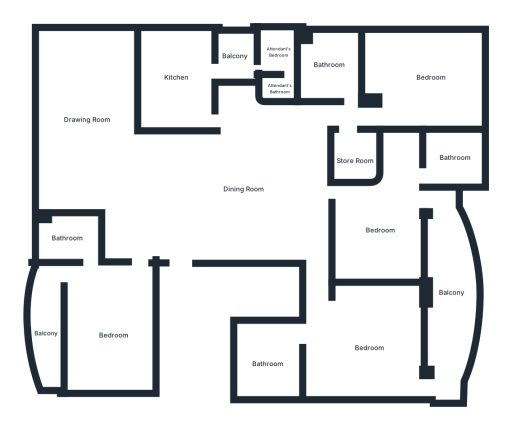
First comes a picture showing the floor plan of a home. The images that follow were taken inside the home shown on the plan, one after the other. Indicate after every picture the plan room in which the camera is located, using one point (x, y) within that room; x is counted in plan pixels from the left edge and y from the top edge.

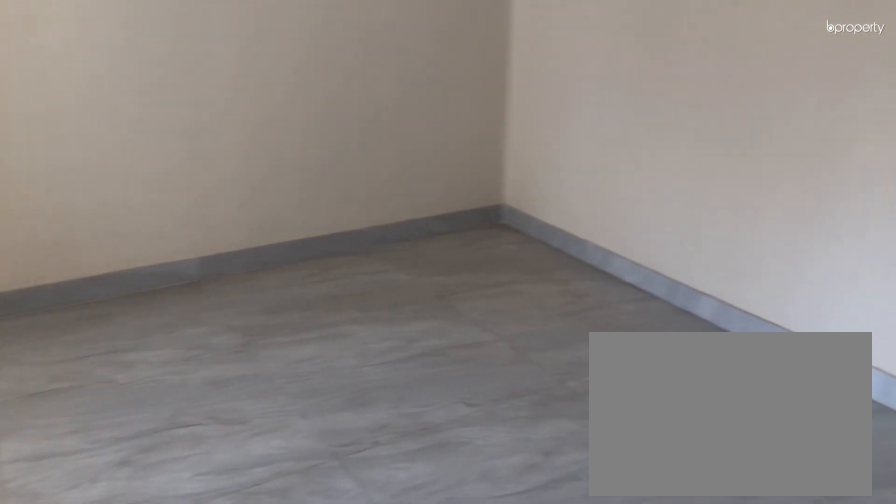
(377, 231)
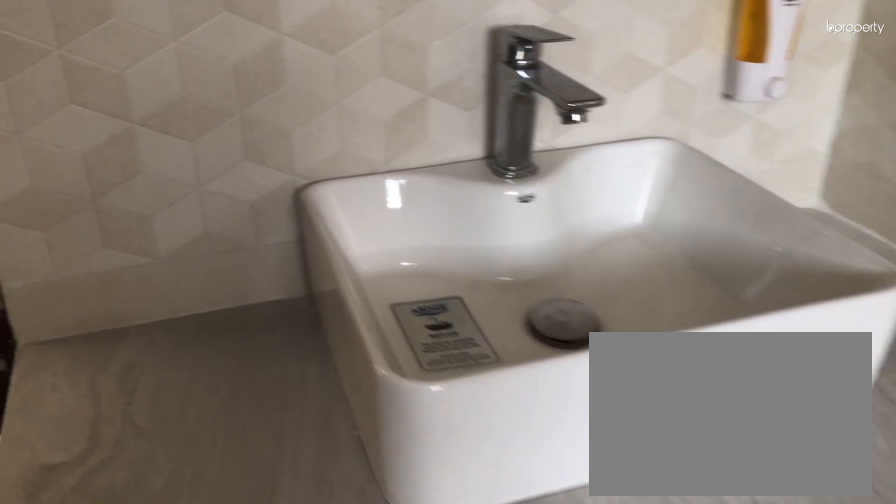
(449, 158)
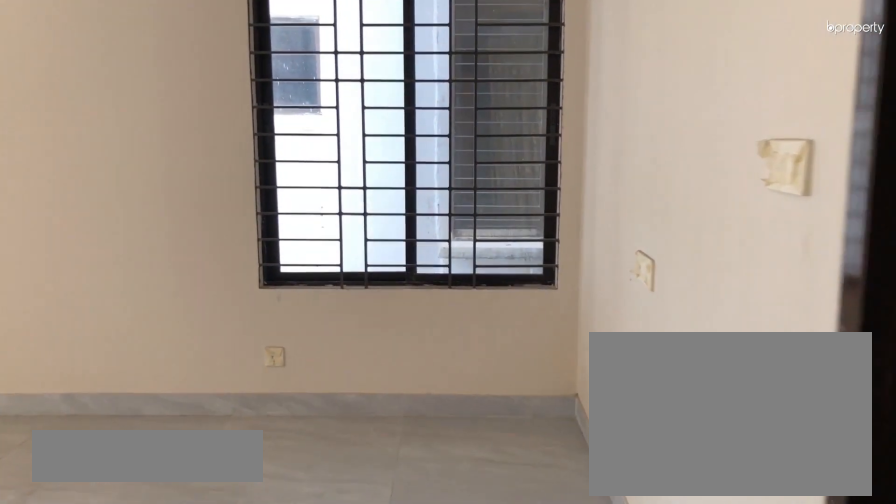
(365, 343)
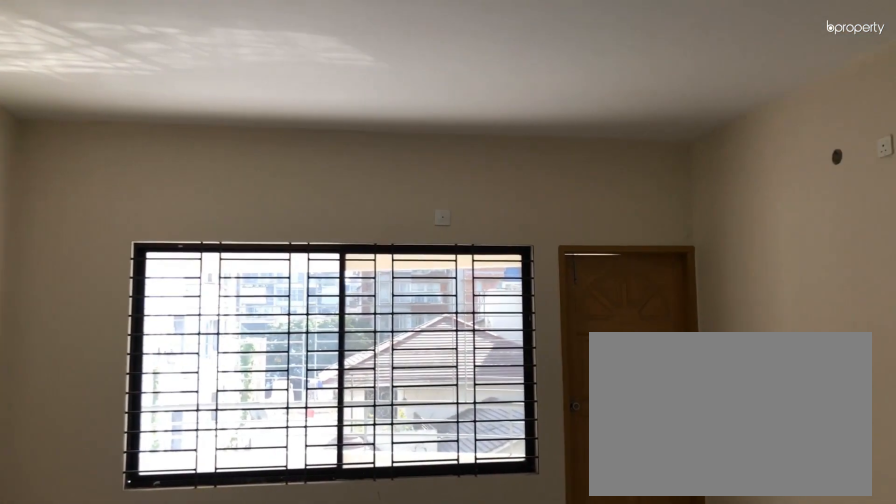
(365, 343)
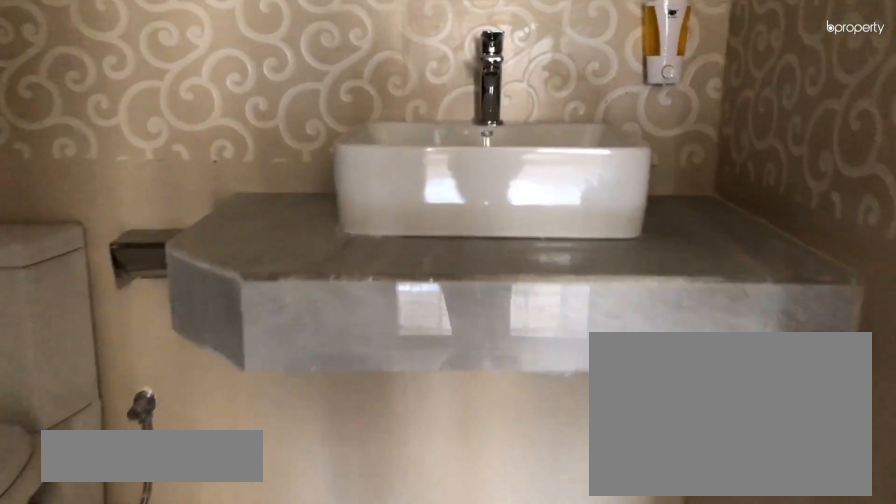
(265, 360)
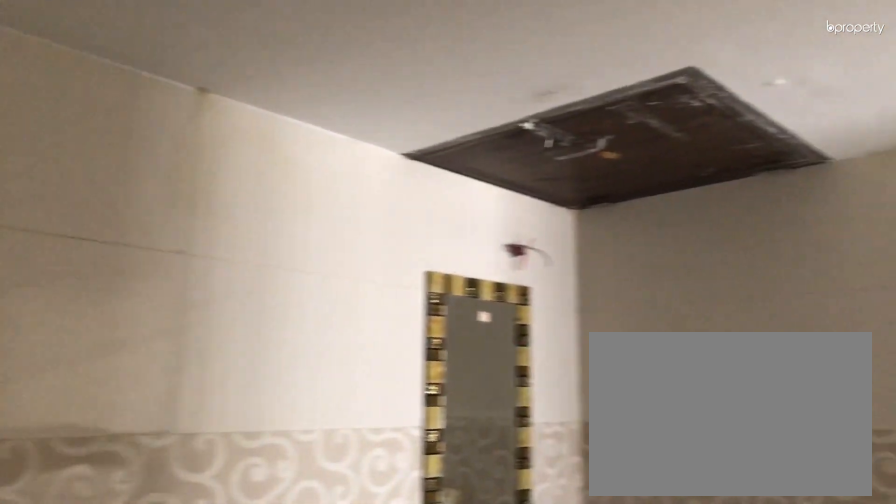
(265, 360)
